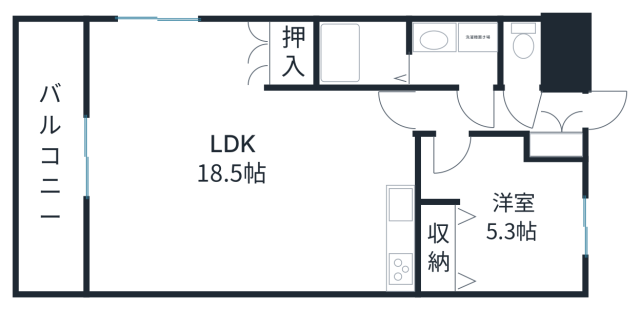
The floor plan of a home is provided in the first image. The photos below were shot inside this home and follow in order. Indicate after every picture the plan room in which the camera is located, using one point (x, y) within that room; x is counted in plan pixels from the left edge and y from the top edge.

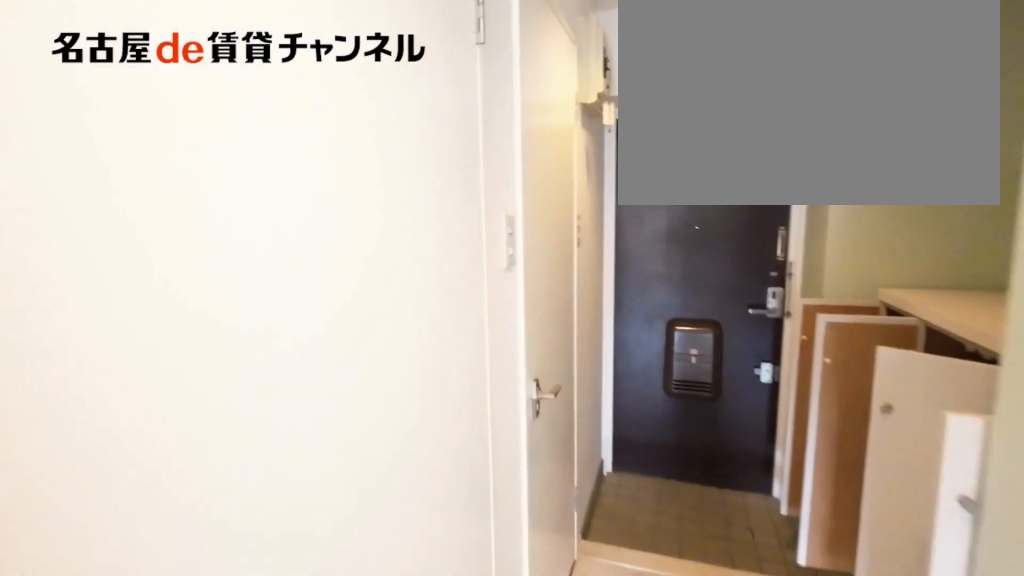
(475, 110)
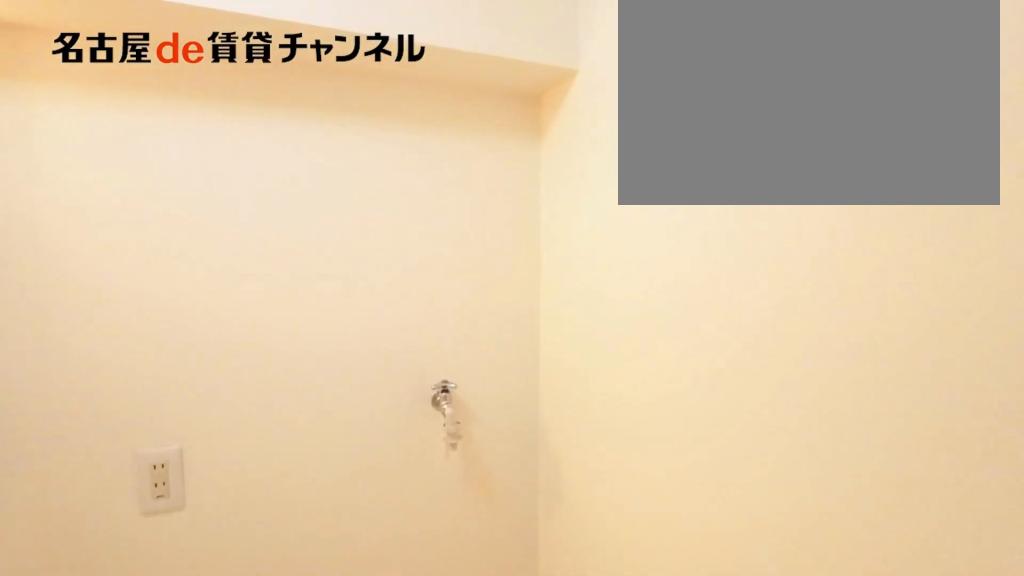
(455, 52)
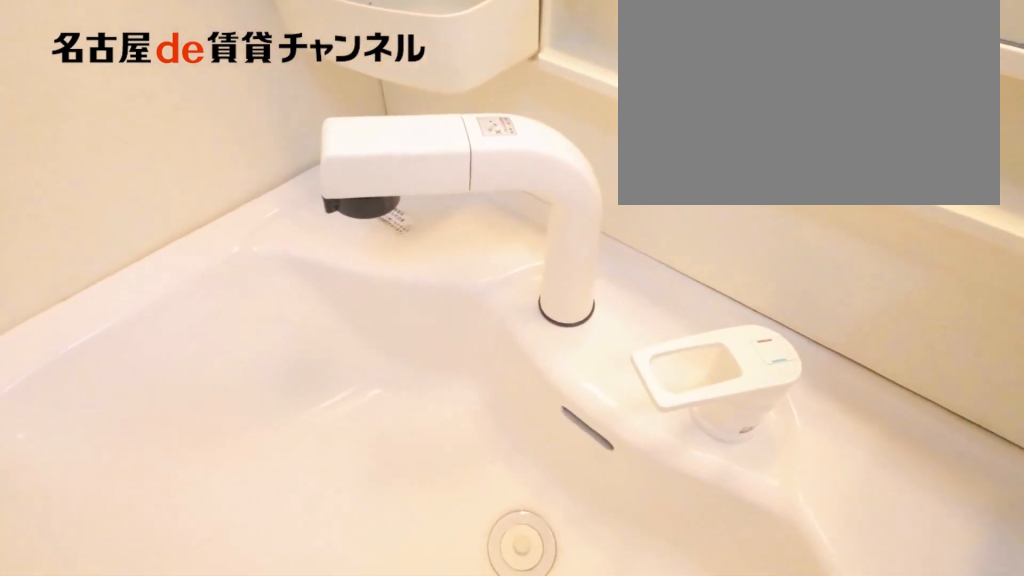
(455, 52)
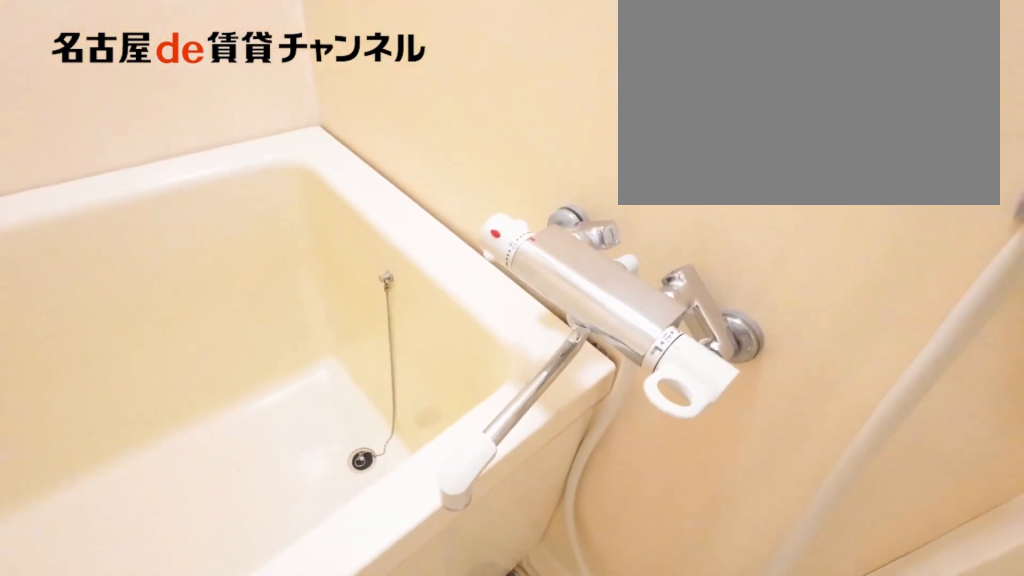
(364, 54)
